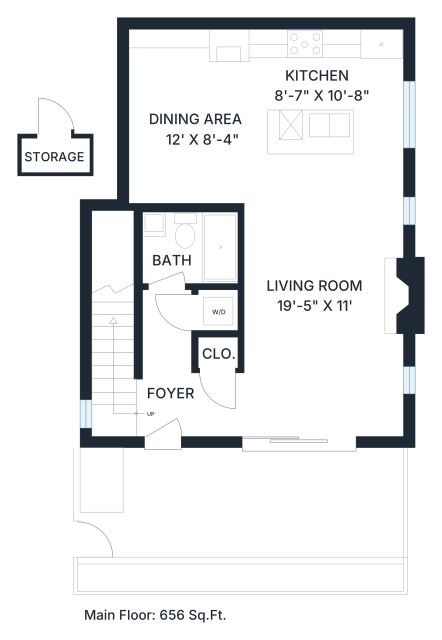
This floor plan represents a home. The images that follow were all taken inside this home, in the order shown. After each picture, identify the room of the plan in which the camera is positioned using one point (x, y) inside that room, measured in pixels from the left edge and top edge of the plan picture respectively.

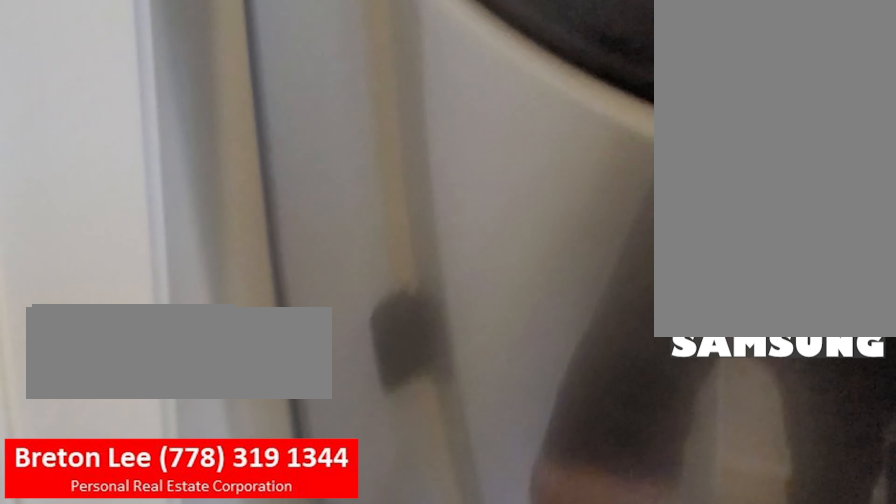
(219, 310)
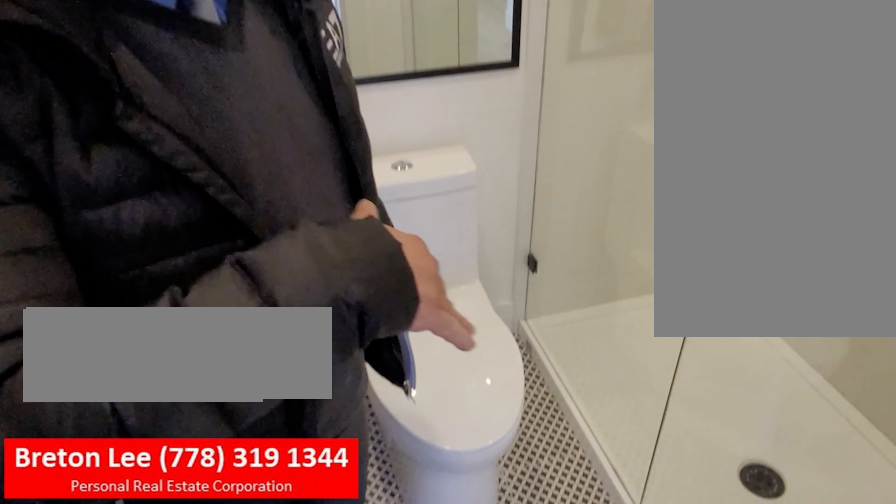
(173, 263)
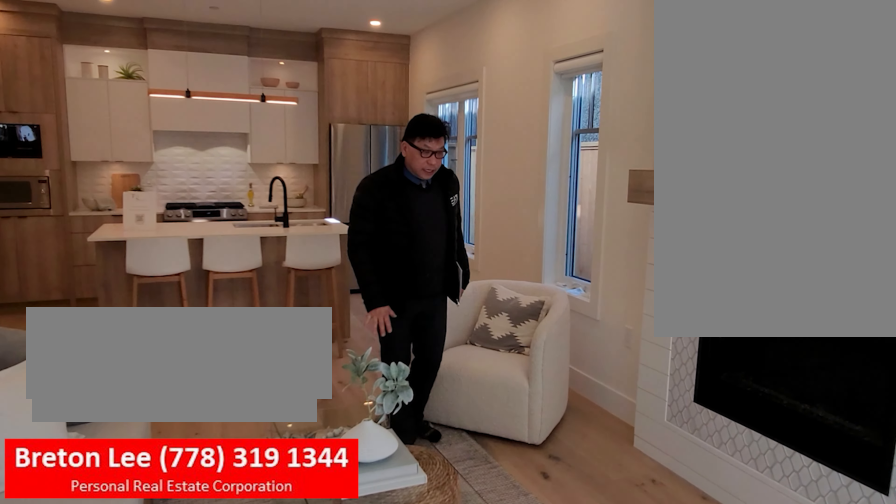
(311, 345)
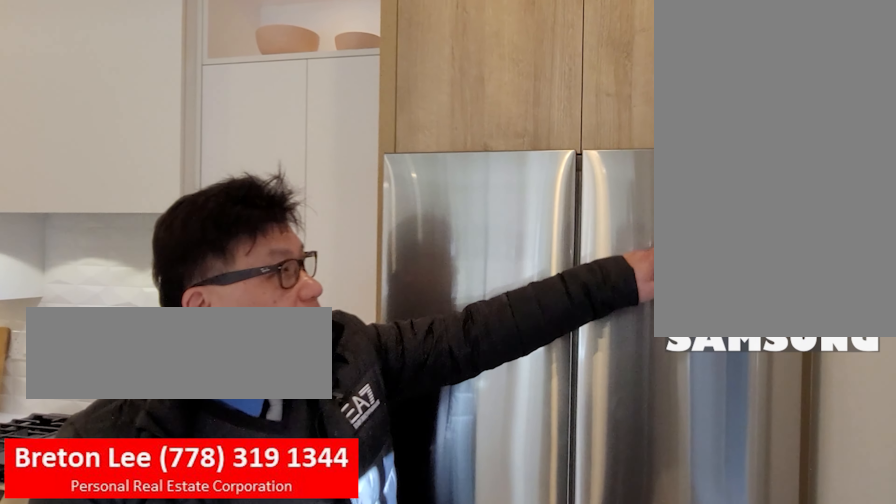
(378, 123)
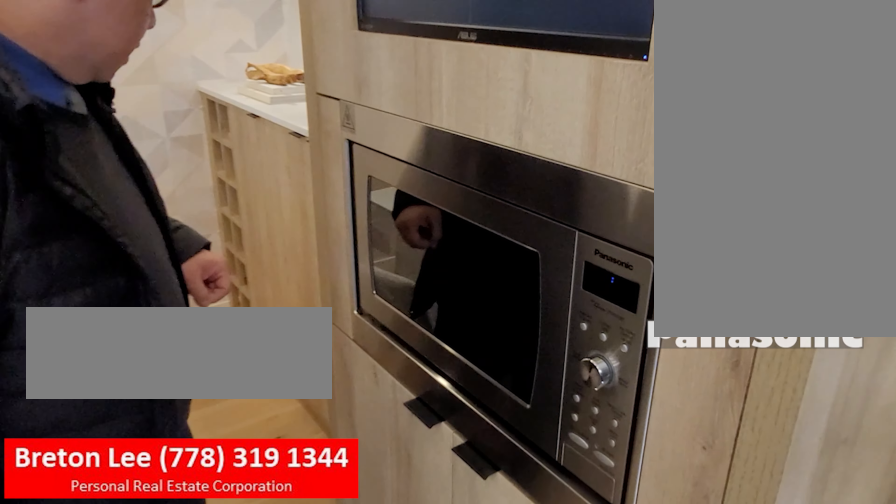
(378, 123)
